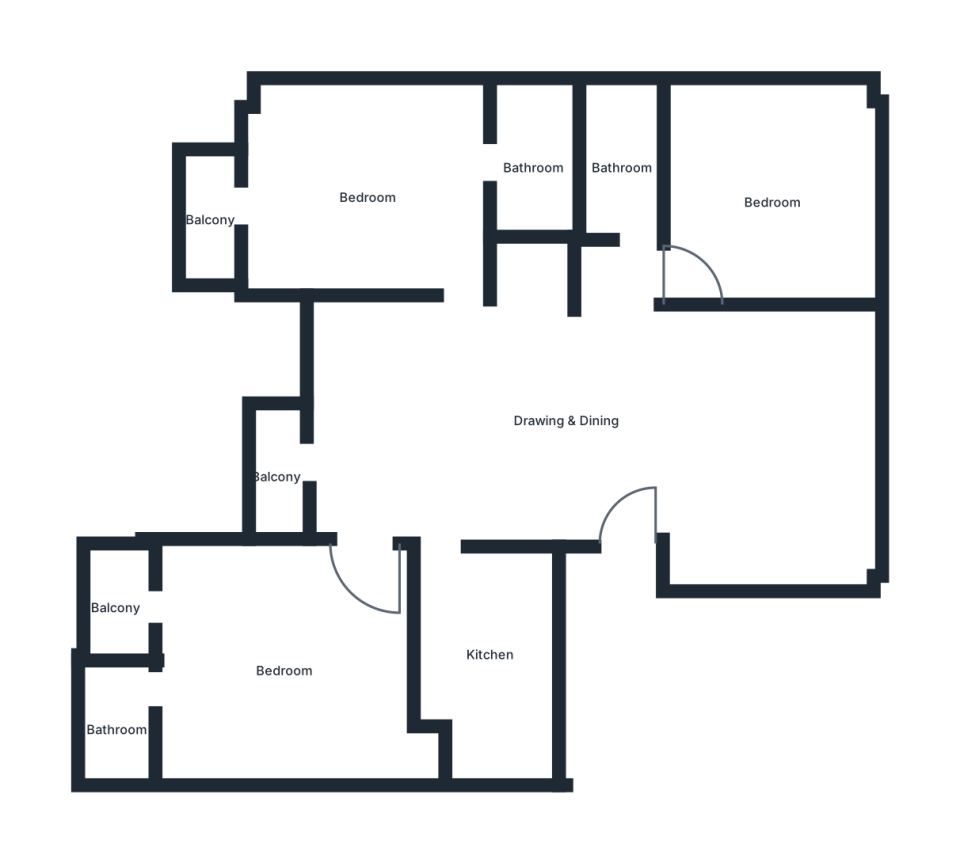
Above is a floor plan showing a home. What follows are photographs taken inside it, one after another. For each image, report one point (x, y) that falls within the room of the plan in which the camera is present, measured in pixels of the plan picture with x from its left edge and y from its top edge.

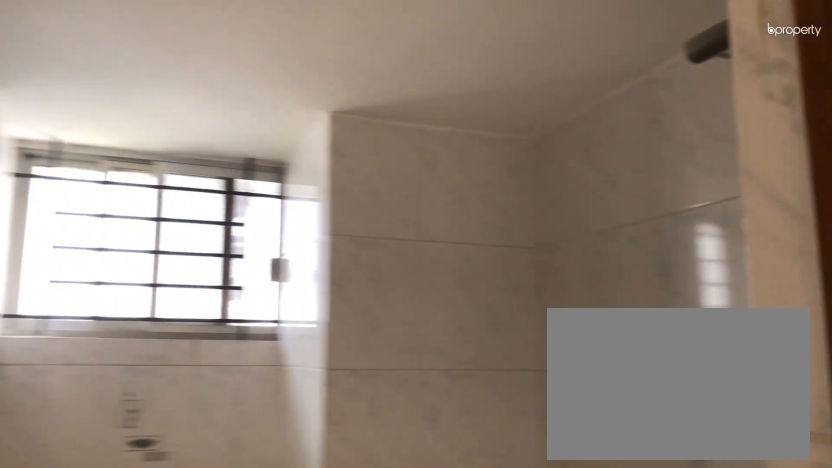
(623, 166)
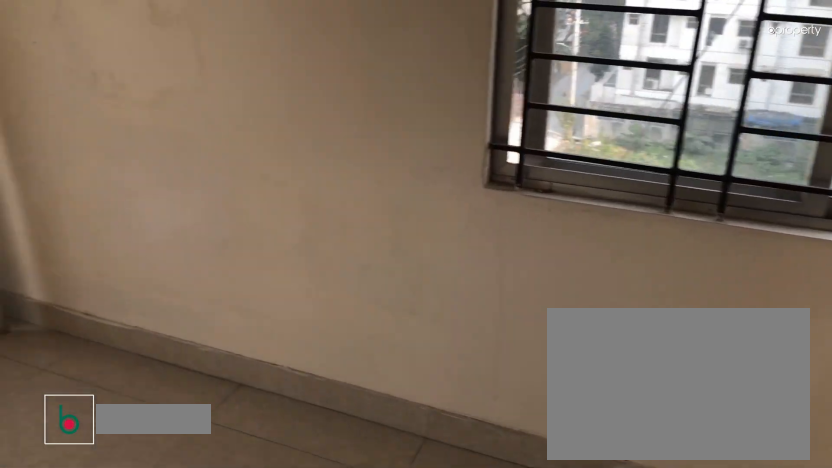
(369, 197)
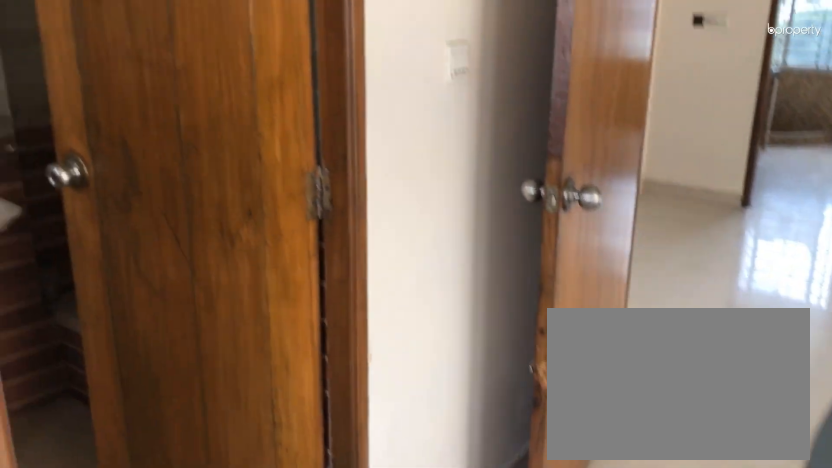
(369, 197)
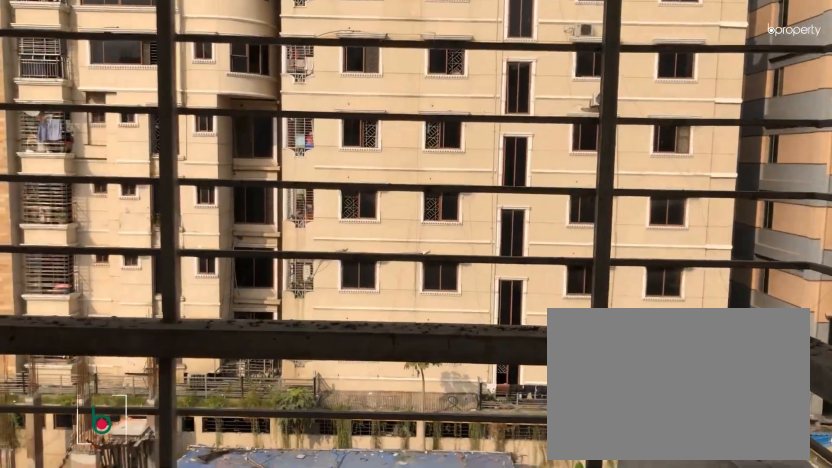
(213, 219)
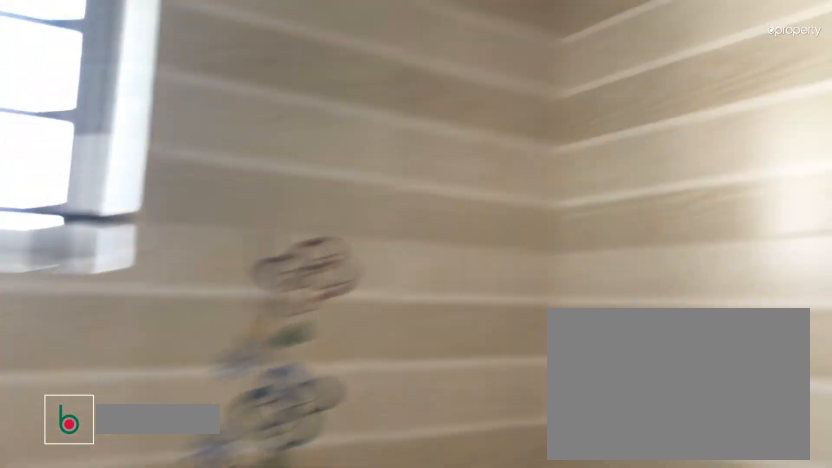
(536, 169)
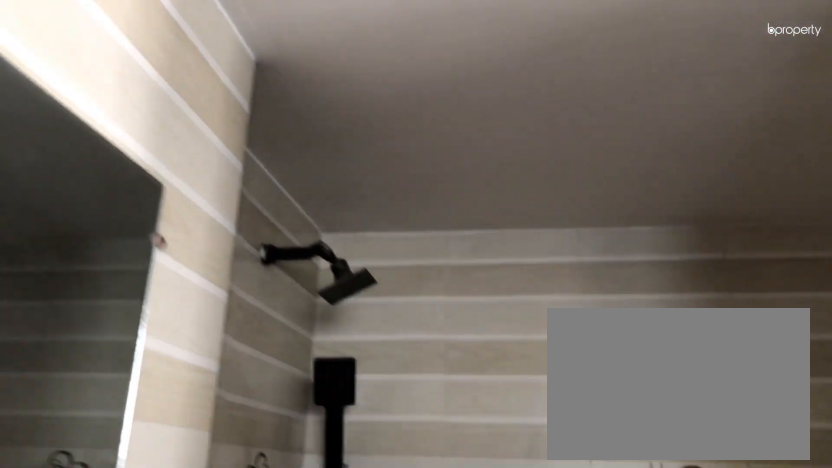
(536, 169)
